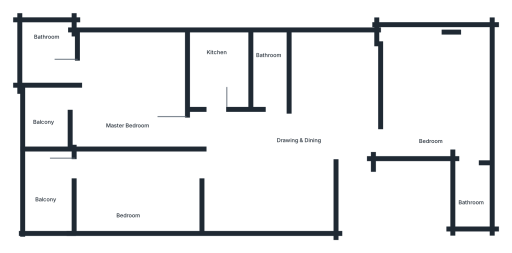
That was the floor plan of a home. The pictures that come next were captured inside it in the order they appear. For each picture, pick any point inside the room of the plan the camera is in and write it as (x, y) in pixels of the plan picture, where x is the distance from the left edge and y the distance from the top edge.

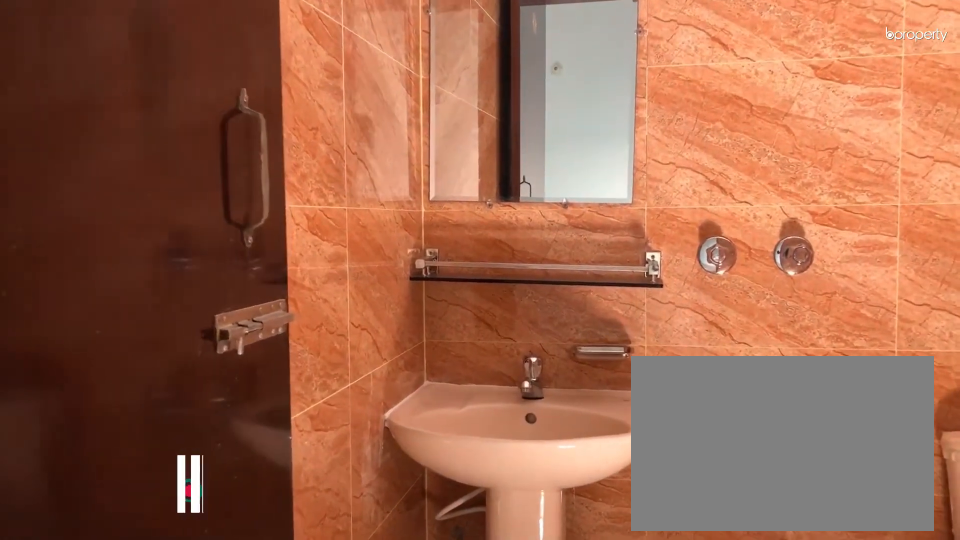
(73, 72)
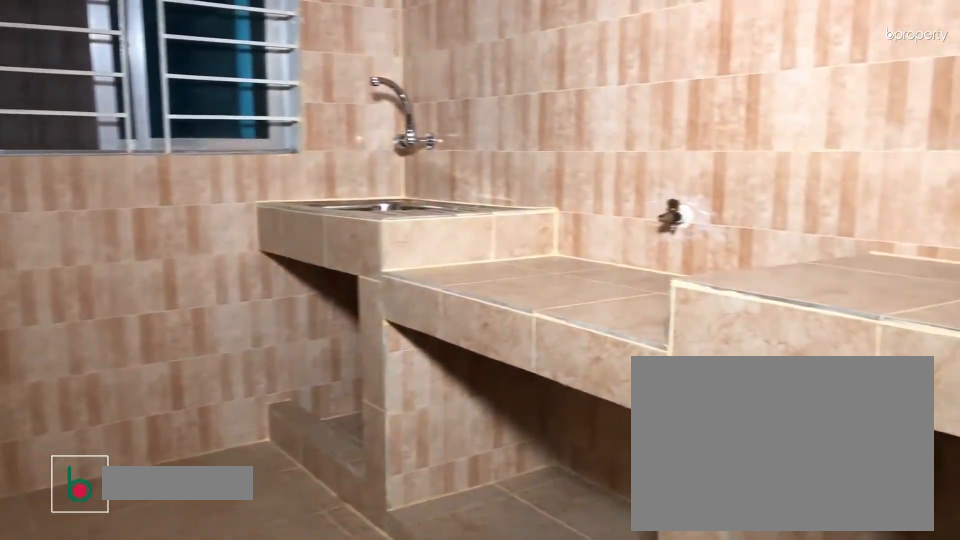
(219, 70)
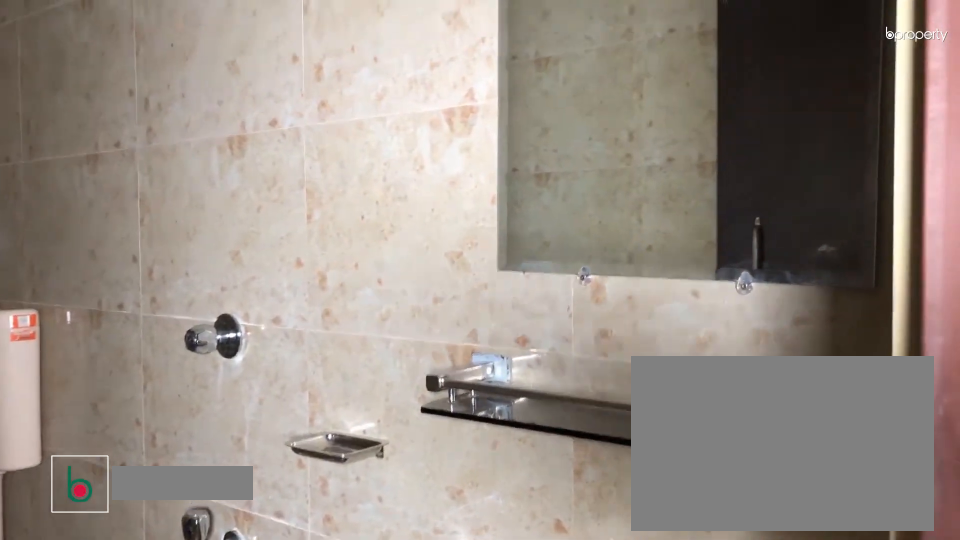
(271, 72)
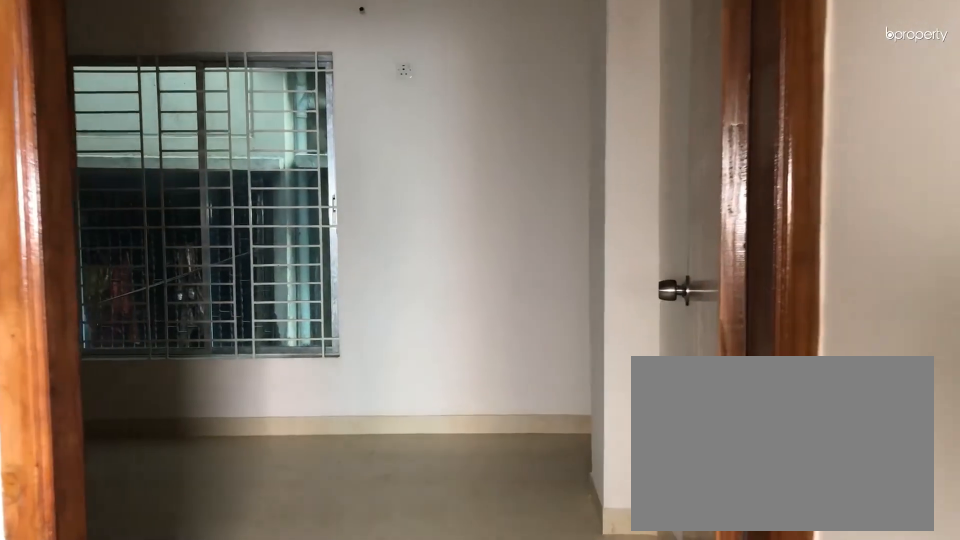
(391, 140)
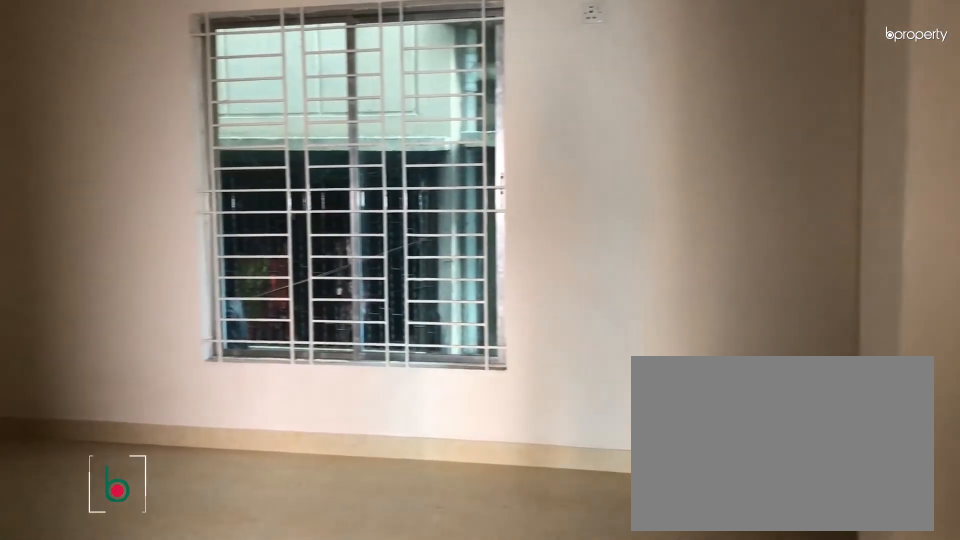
(427, 94)
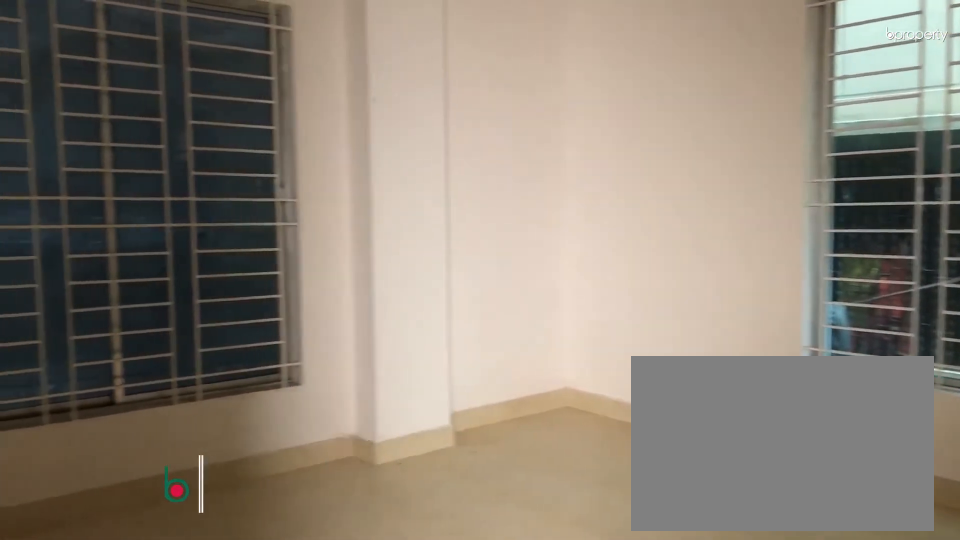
(427, 94)
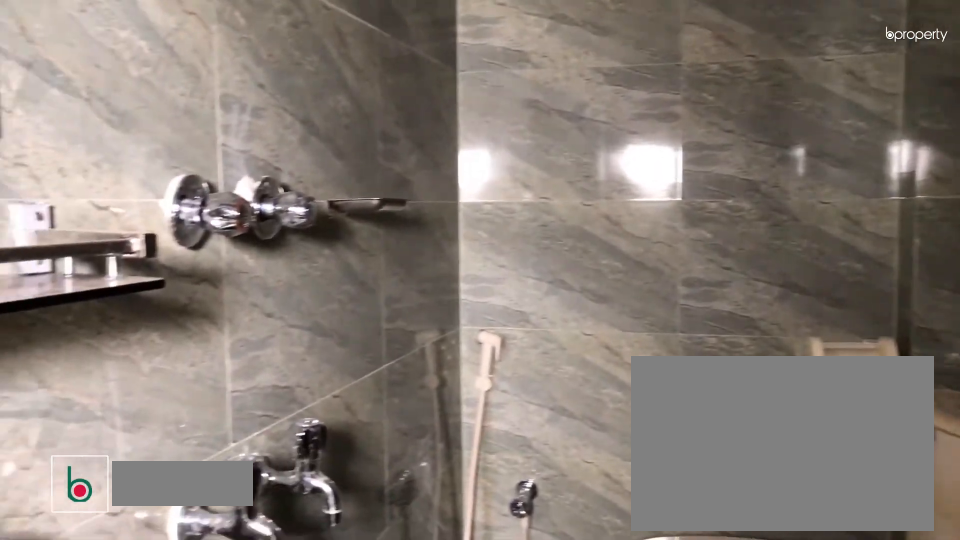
(475, 193)
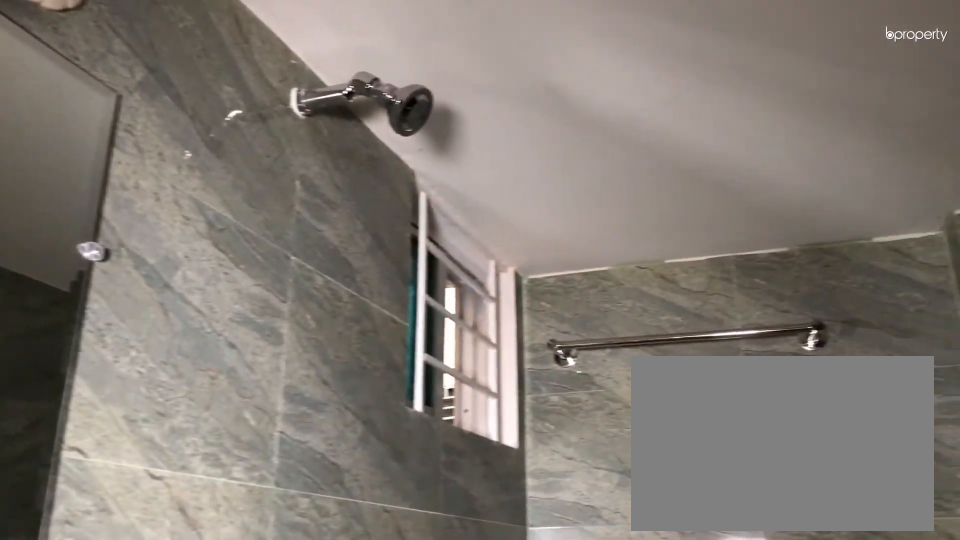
(475, 193)
